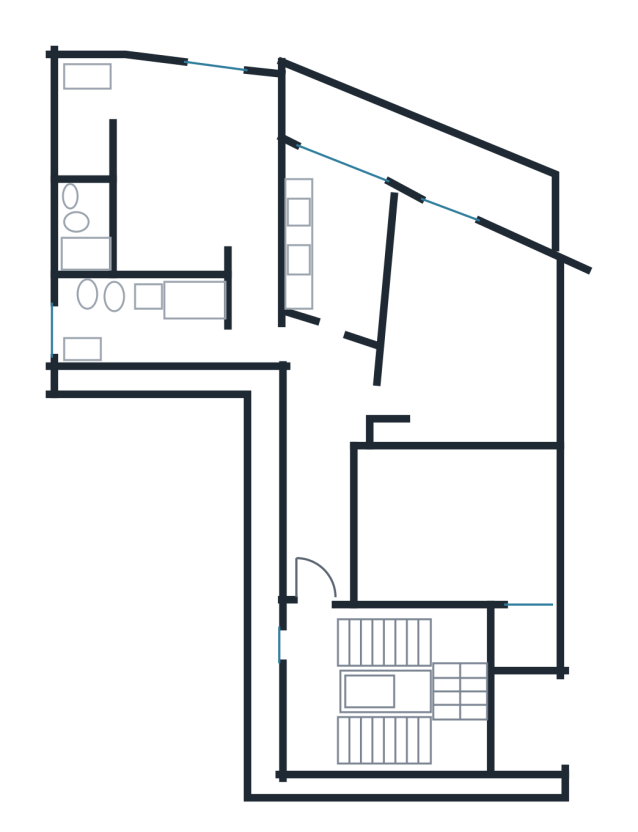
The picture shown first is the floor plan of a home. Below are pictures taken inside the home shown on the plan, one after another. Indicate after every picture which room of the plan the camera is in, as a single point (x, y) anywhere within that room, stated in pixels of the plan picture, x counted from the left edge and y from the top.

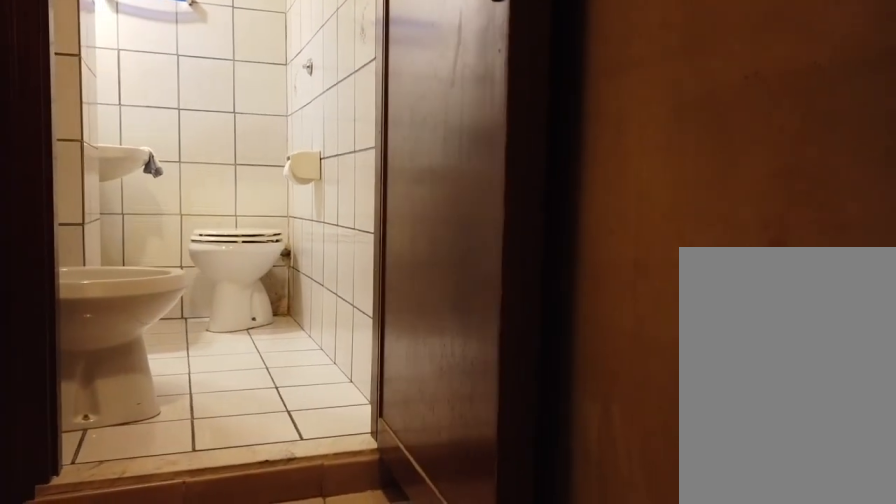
(91, 218)
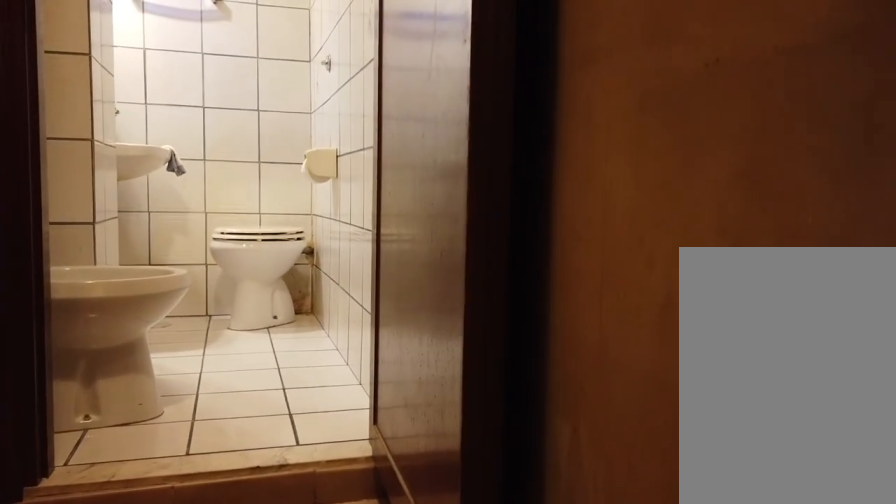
(91, 218)
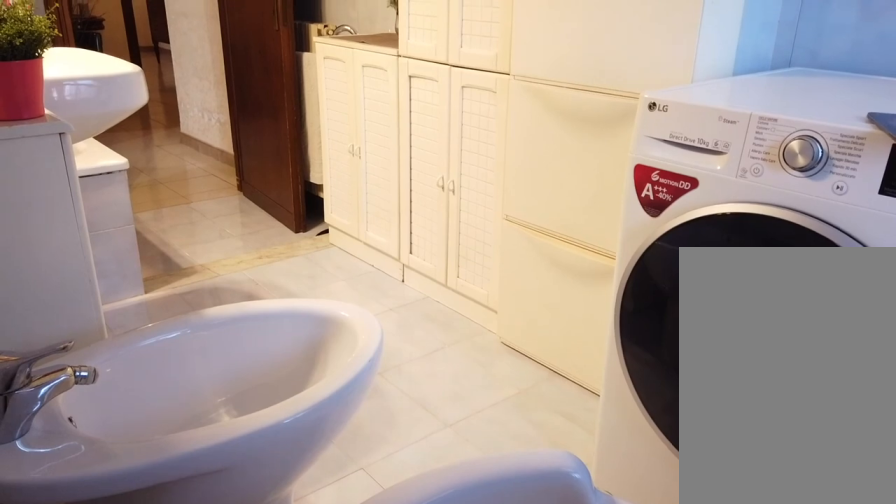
(142, 318)
